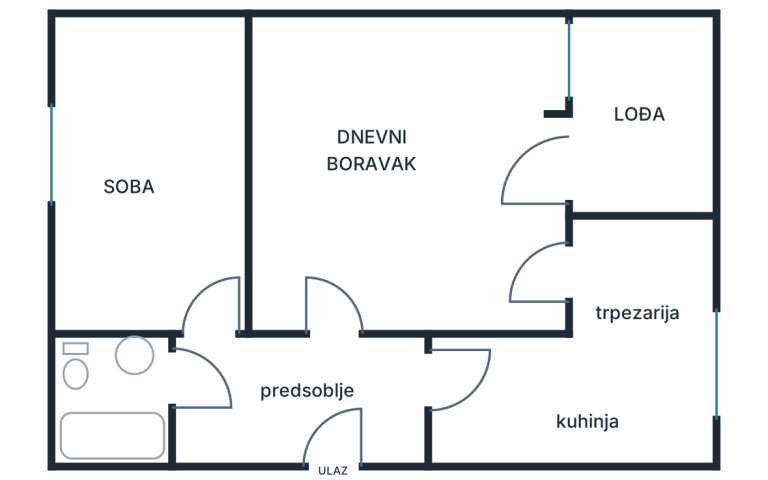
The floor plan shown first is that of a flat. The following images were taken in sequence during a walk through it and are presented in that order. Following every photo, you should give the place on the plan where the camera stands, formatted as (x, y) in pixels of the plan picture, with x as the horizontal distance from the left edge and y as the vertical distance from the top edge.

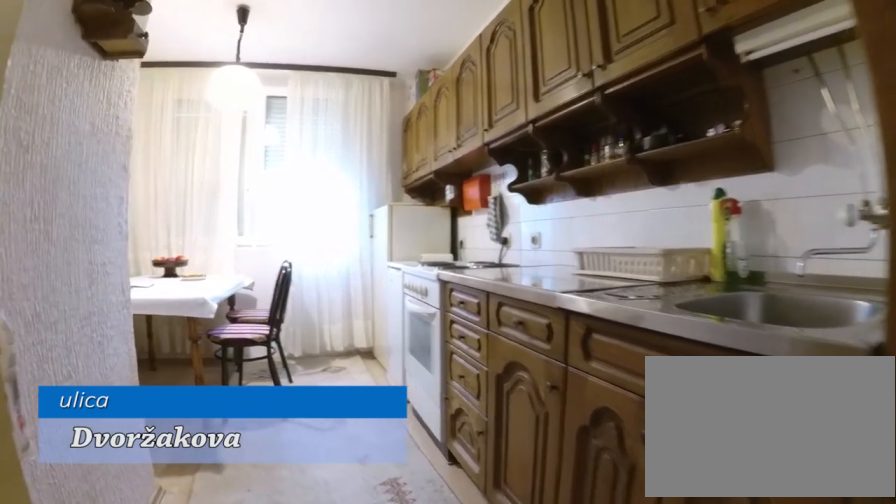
(422, 390)
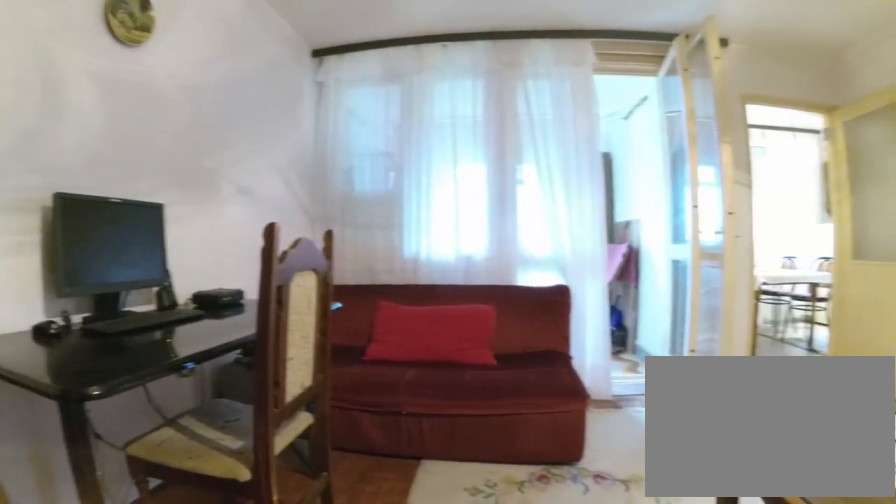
(324, 176)
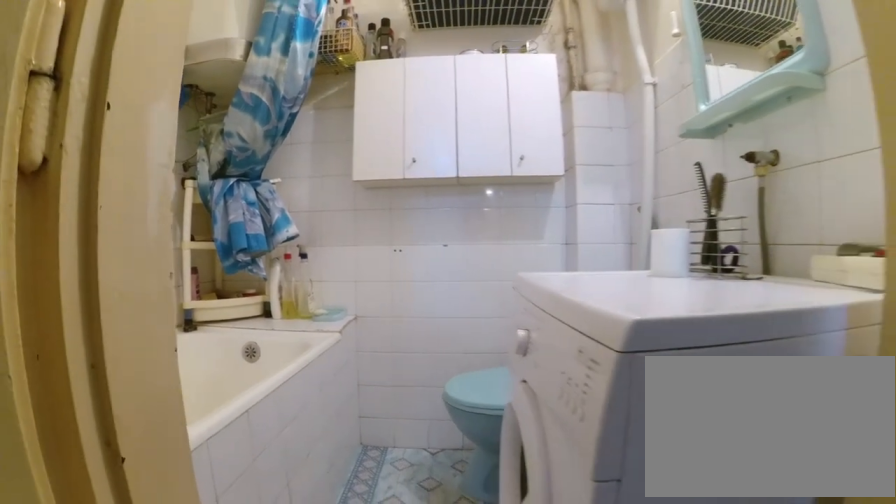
(192, 391)
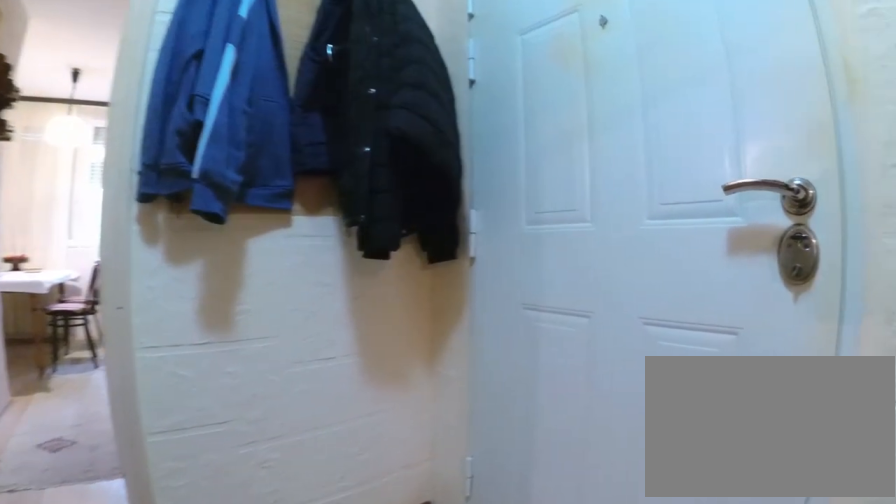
(292, 390)
